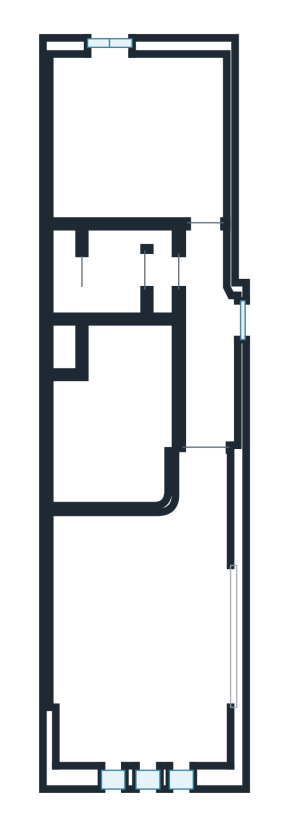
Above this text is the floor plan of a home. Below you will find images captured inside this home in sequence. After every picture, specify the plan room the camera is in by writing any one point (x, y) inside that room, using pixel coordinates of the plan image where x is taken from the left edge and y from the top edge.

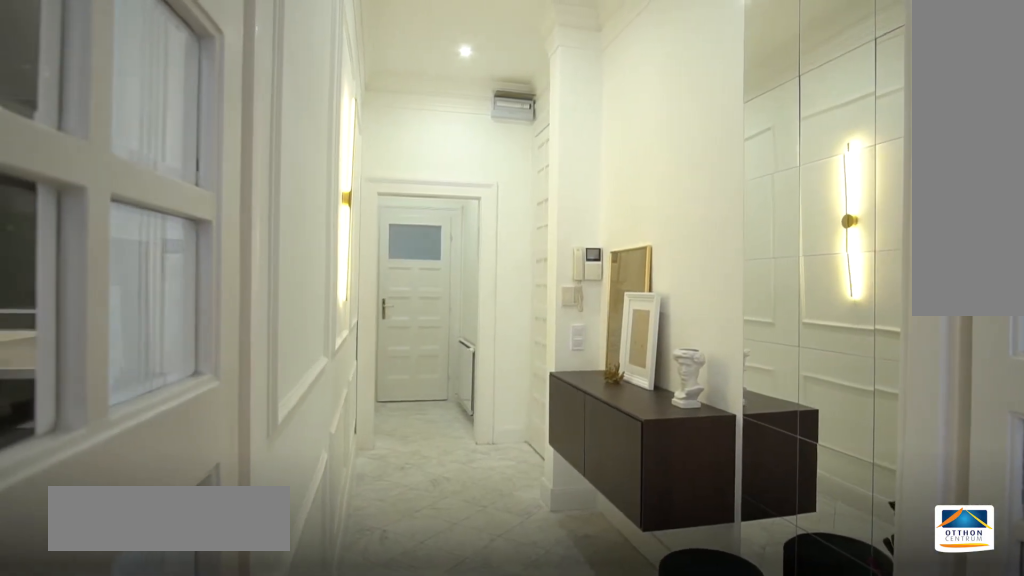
(211, 349)
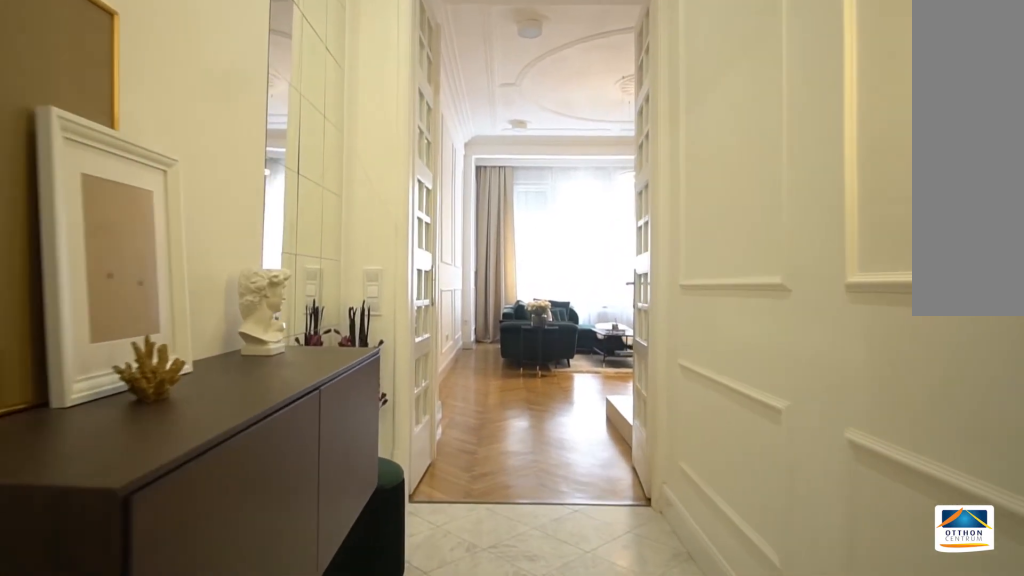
(210, 349)
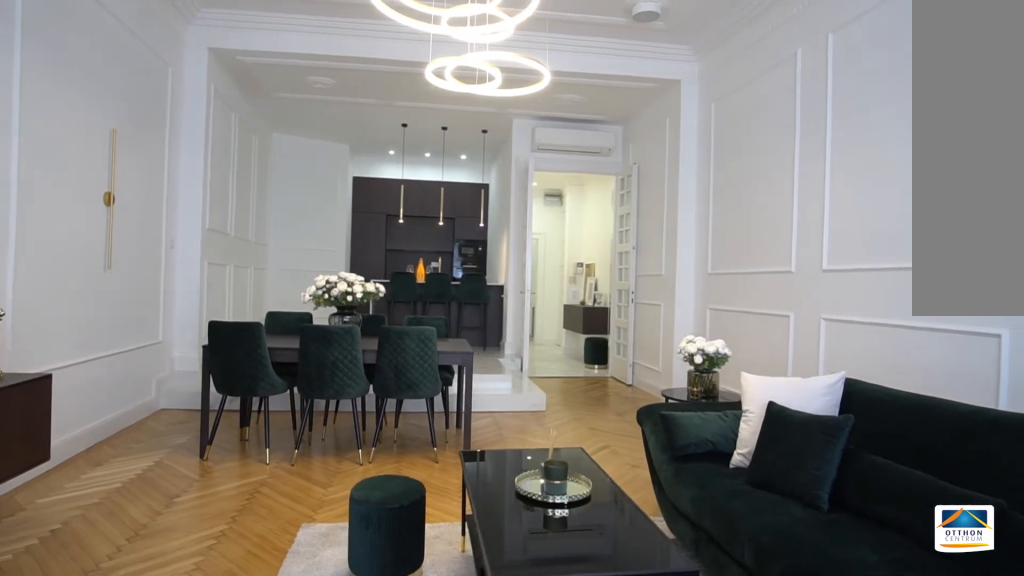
(138, 634)
